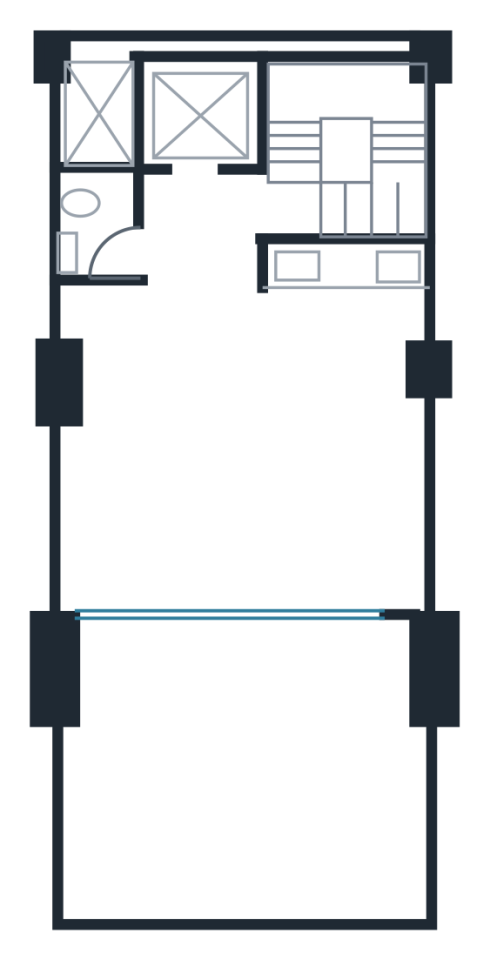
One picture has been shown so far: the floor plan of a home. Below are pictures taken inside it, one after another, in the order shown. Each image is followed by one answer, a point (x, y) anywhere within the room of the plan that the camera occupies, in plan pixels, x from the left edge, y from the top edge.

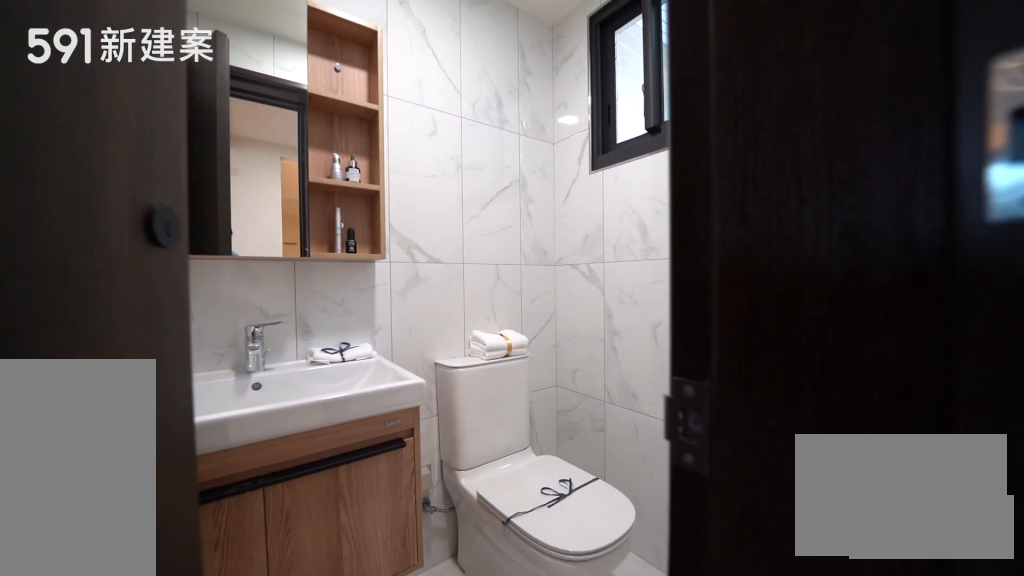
(95, 225)
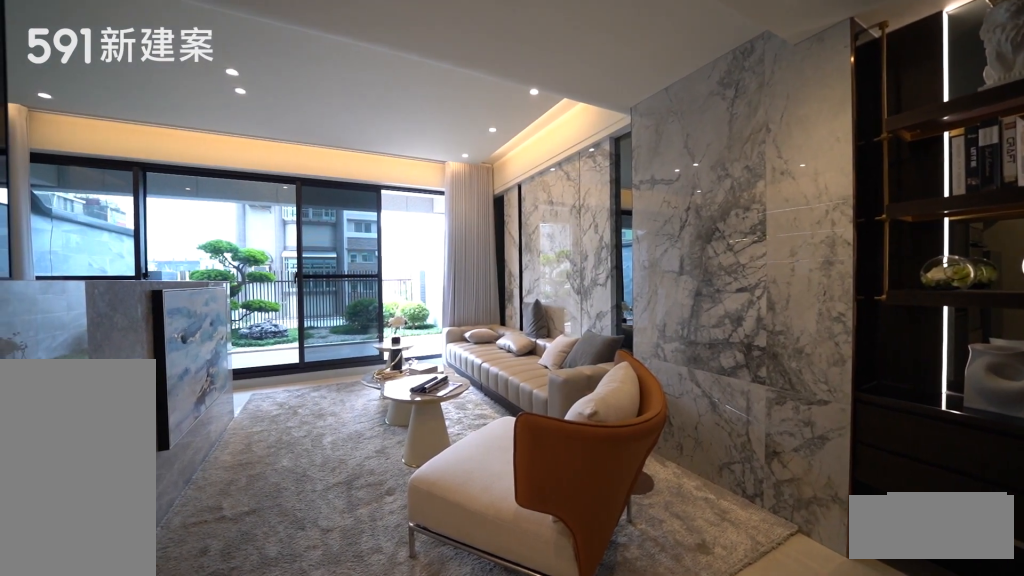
(168, 453)
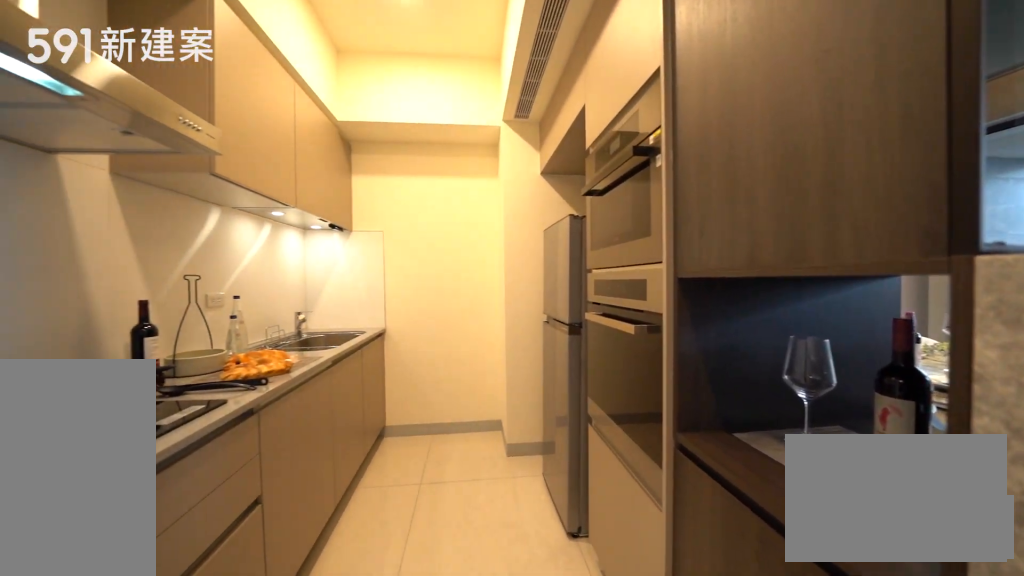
(359, 307)
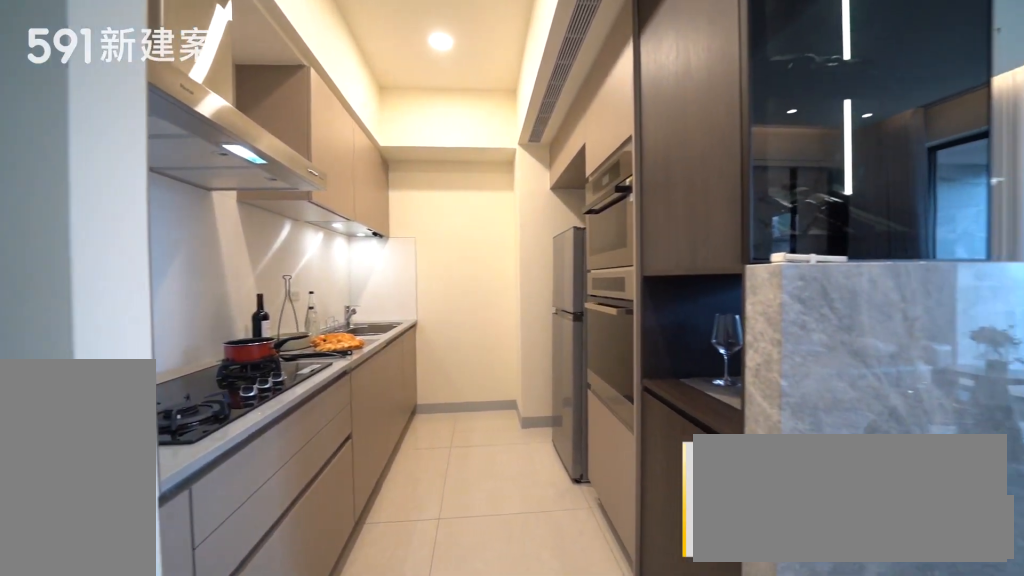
(359, 307)
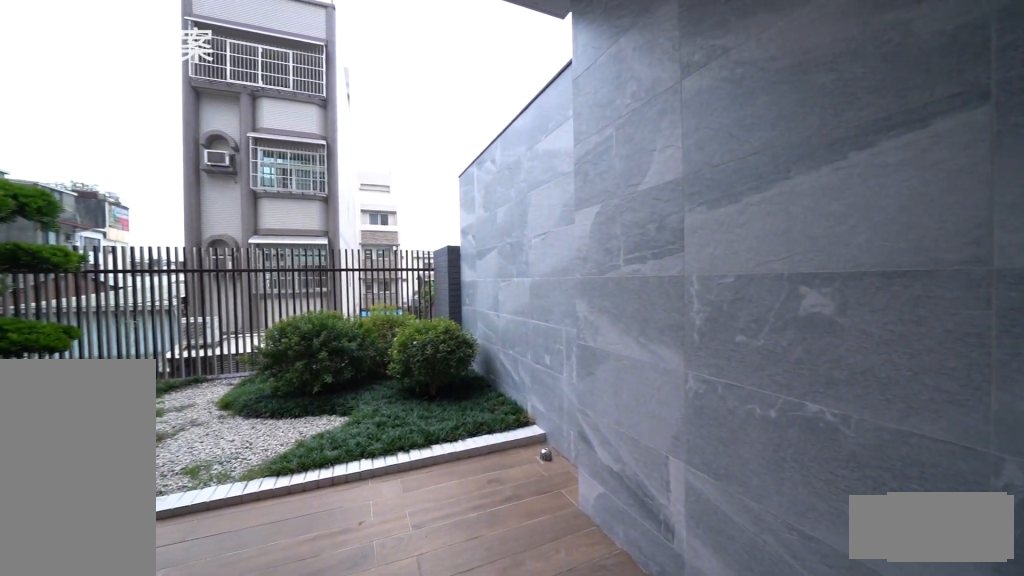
(243, 776)
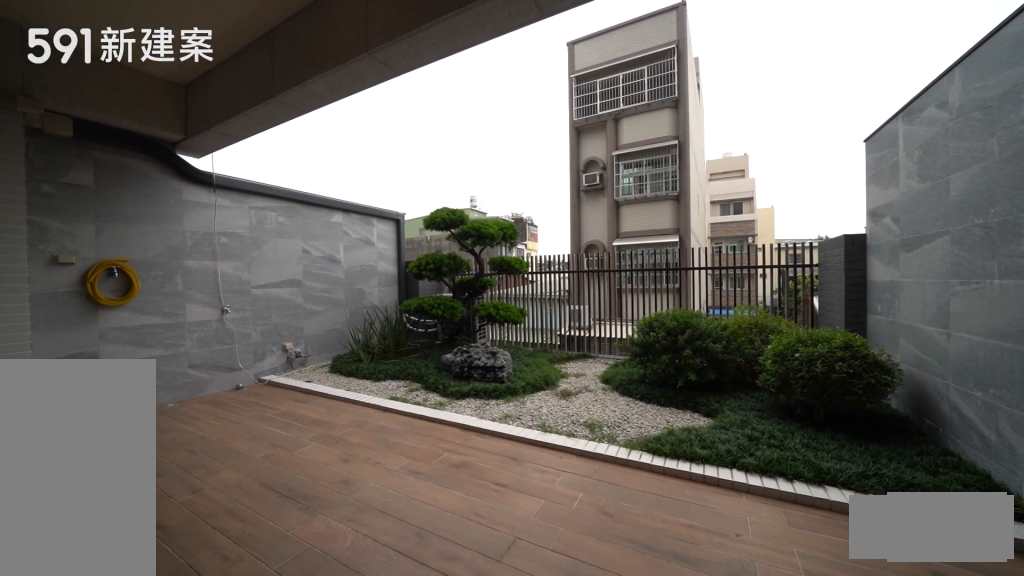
(243, 776)
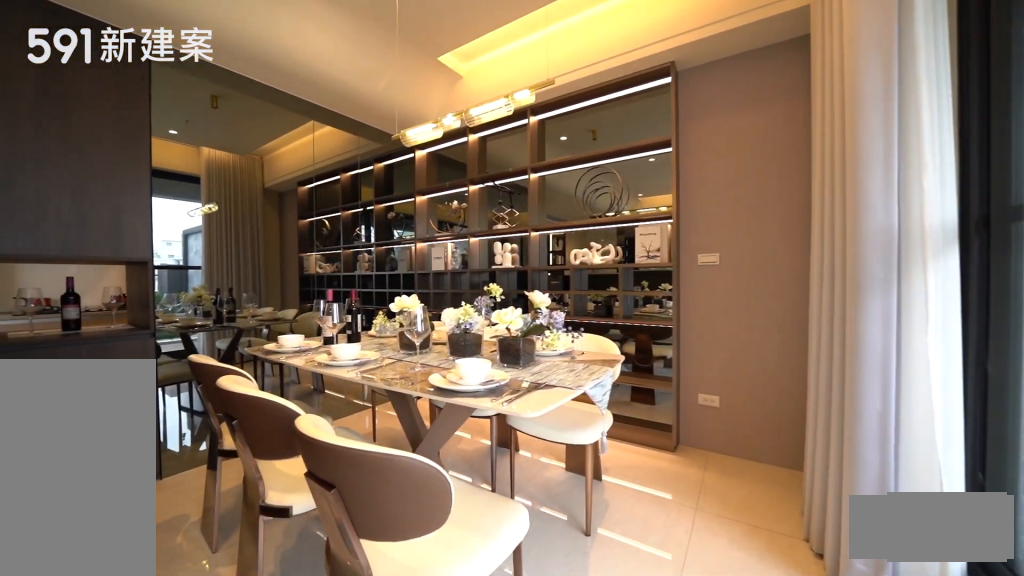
(363, 507)
